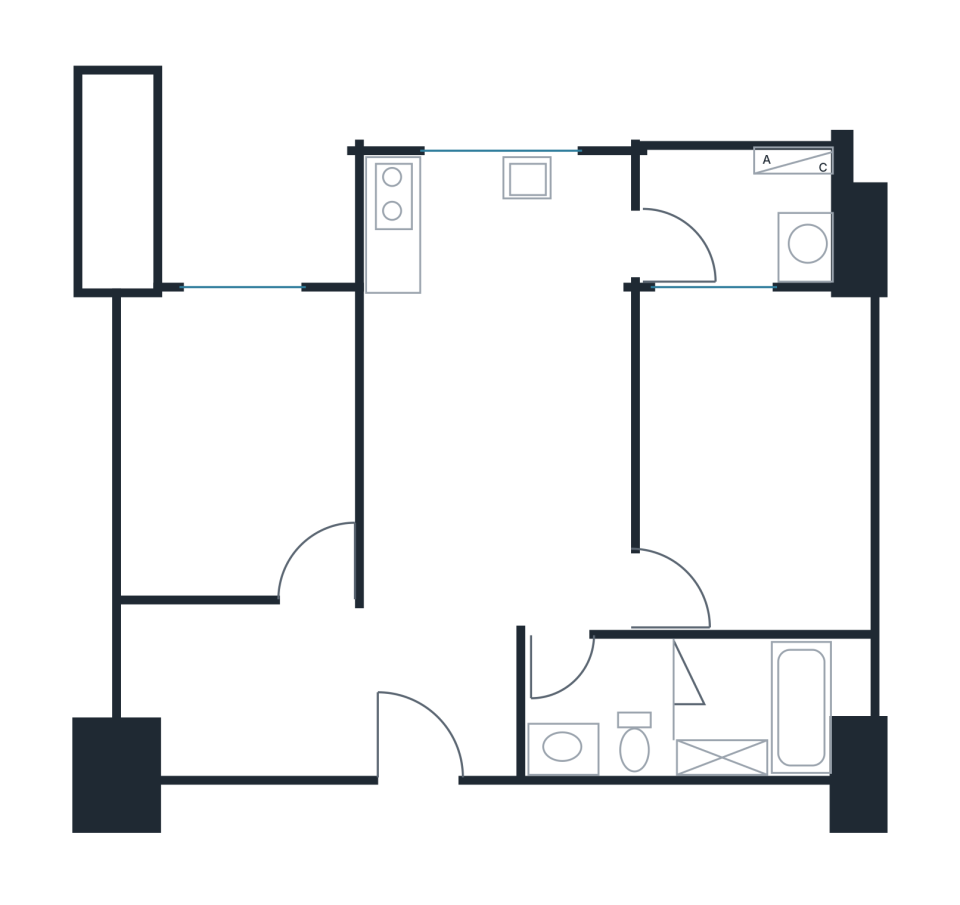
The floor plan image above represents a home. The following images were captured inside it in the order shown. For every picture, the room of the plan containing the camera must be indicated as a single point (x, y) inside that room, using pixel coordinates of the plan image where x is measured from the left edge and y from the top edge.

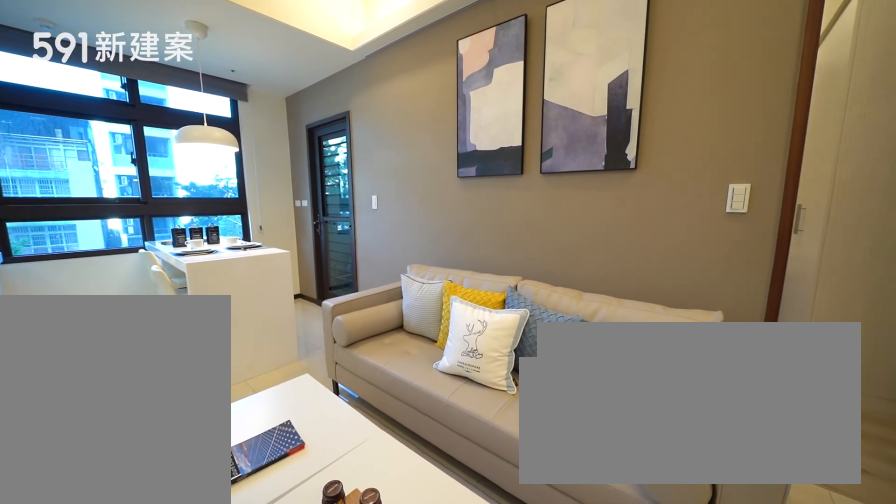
(498, 462)
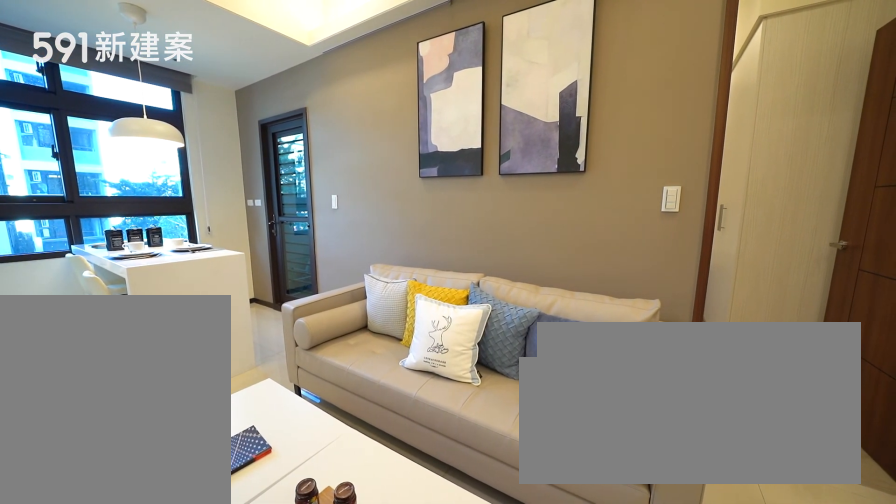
(498, 462)
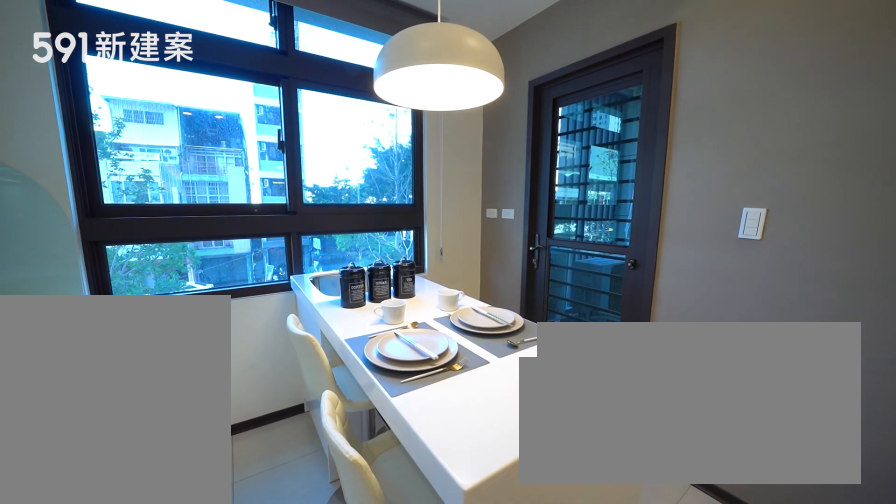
(498, 235)
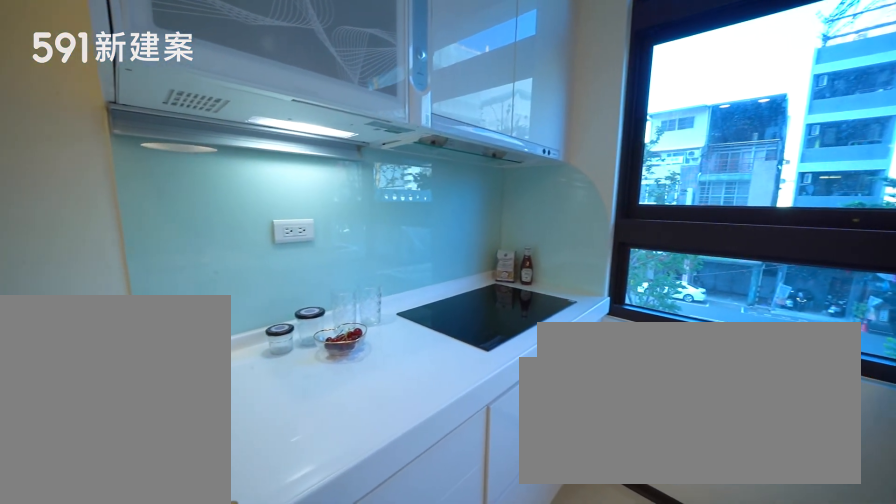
(498, 235)
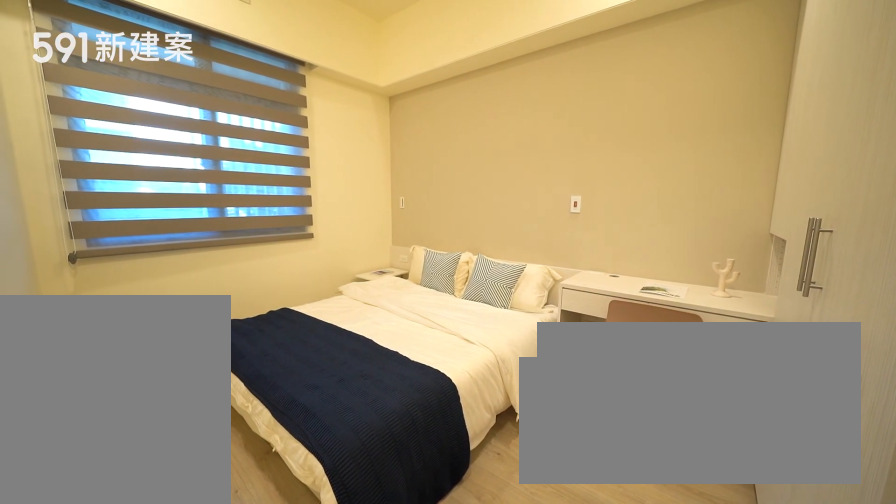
(757, 456)
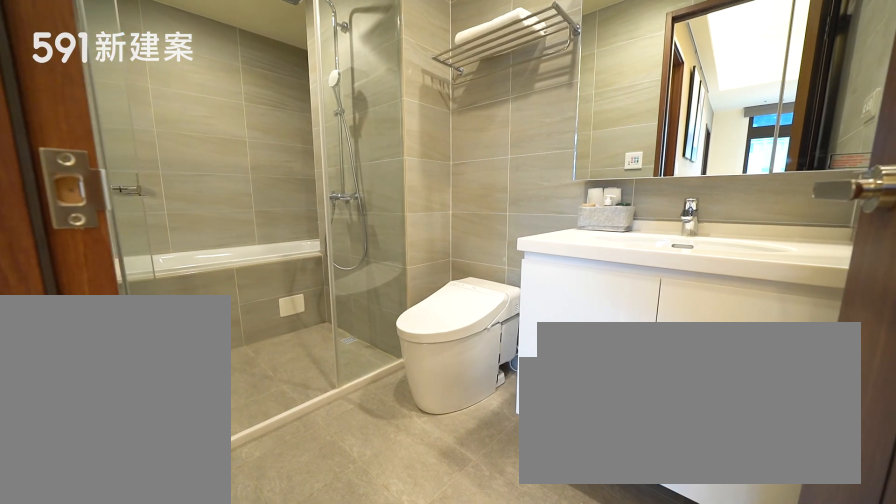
(706, 708)
